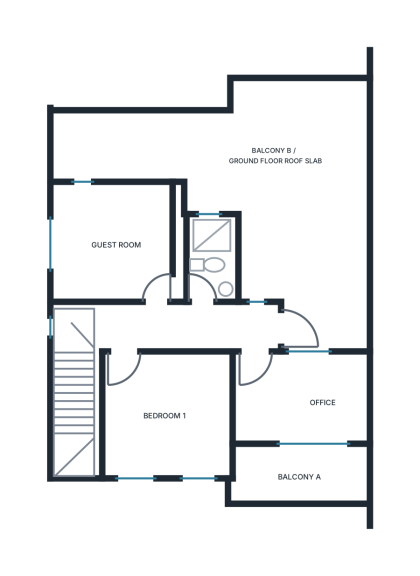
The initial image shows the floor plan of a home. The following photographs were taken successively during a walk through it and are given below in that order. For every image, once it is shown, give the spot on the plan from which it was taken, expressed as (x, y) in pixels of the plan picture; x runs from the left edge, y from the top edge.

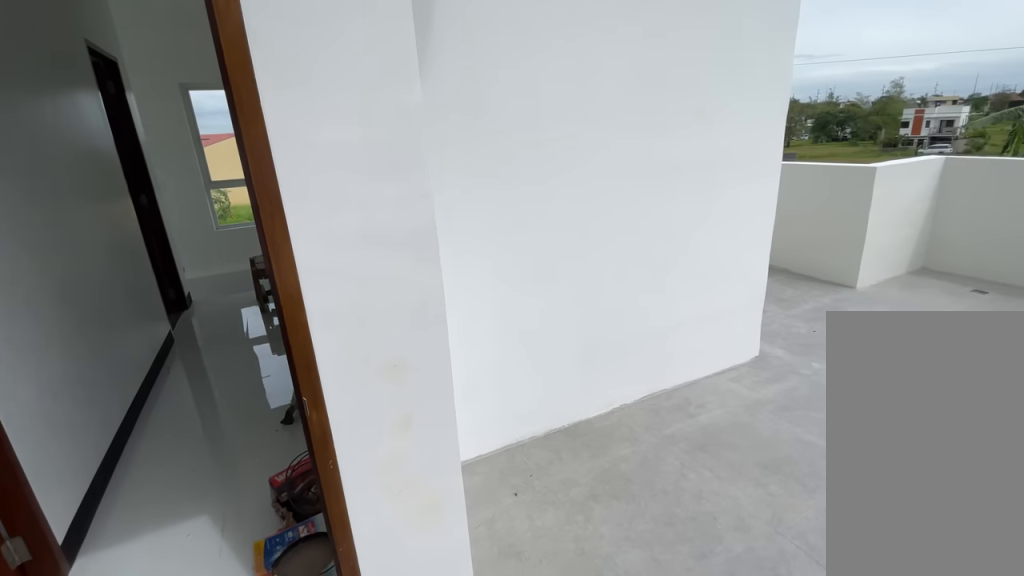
(335, 294)
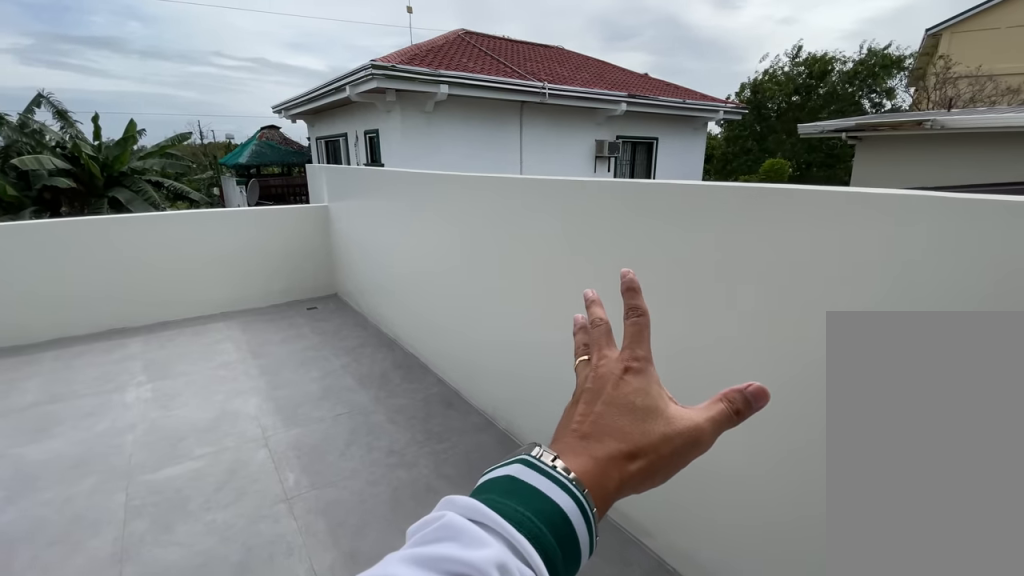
(336, 294)
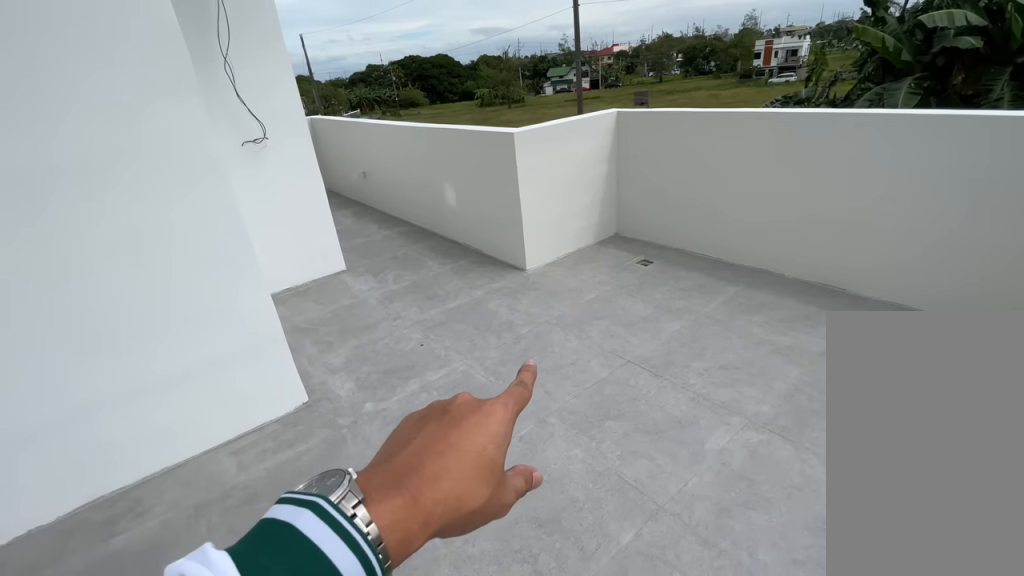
(296, 181)
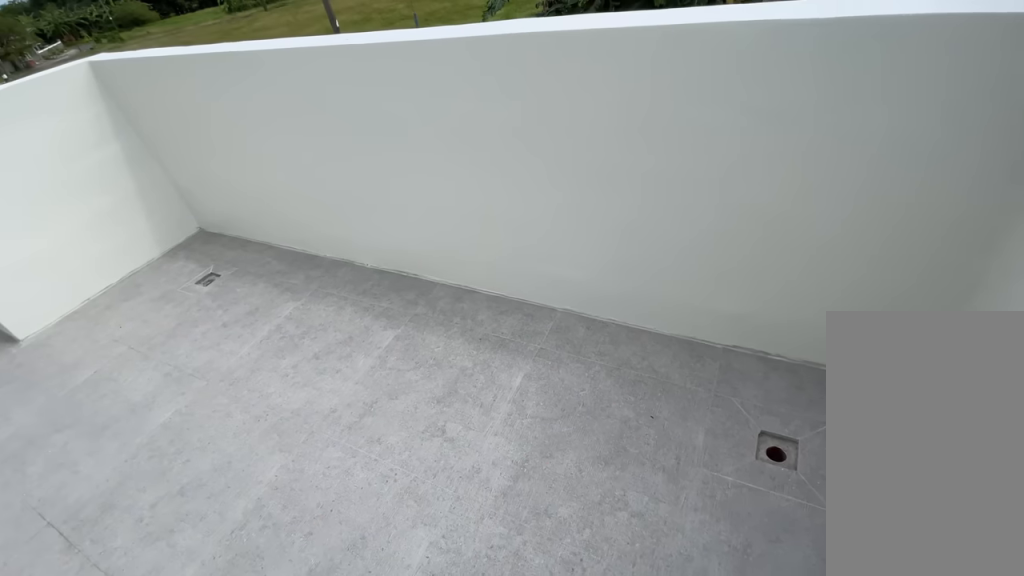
(296, 181)
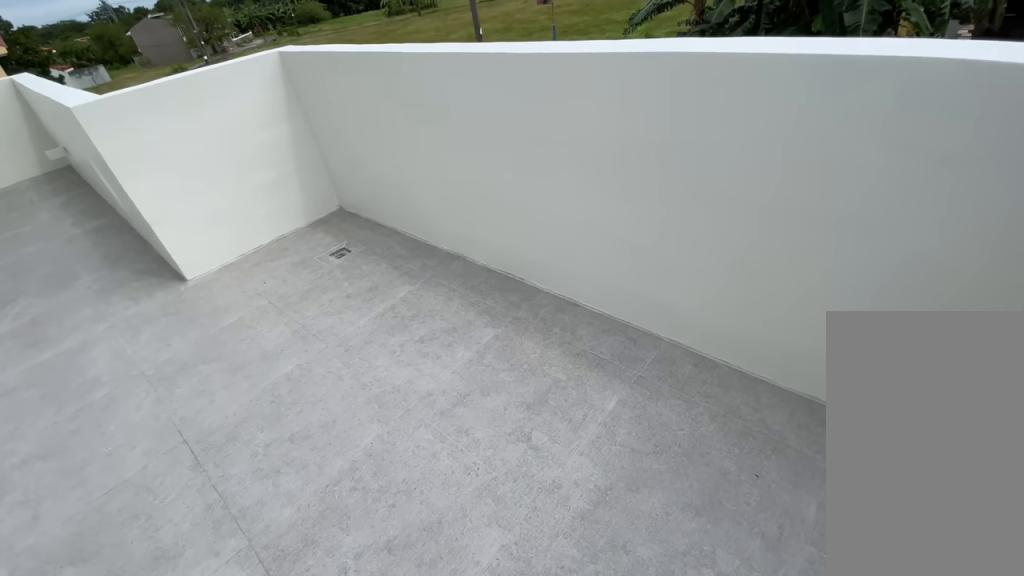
(297, 182)
